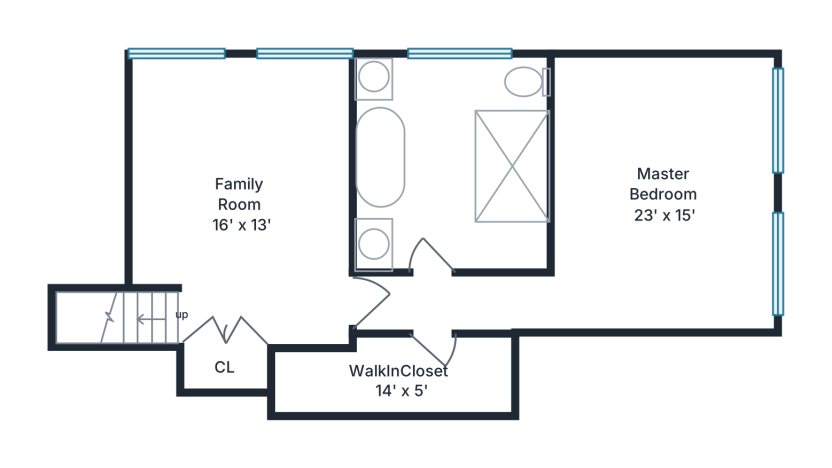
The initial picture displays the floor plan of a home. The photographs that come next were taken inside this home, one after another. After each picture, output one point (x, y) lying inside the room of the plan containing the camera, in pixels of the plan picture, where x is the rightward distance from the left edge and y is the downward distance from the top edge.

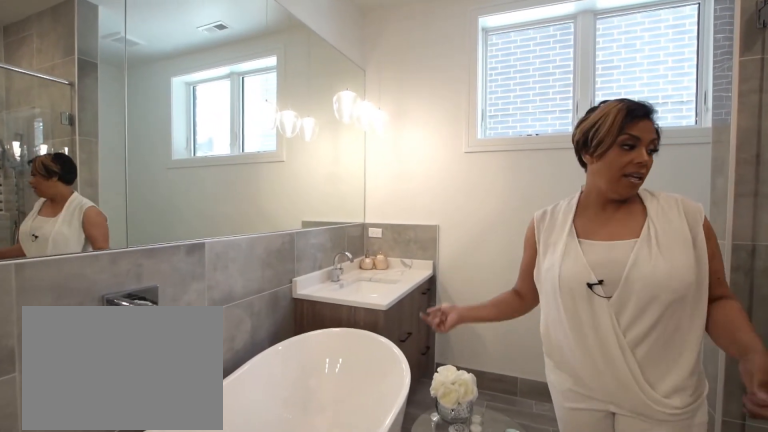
(452, 165)
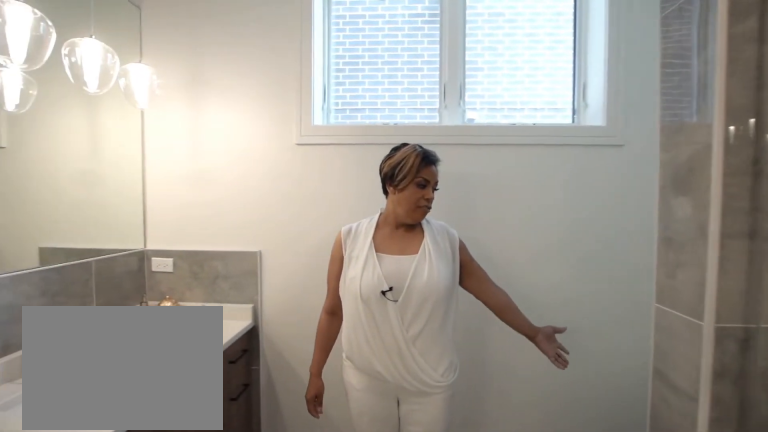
(452, 165)
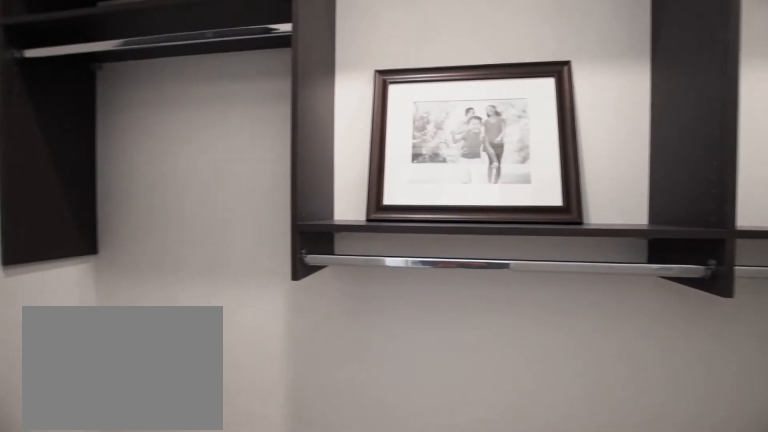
(396, 376)
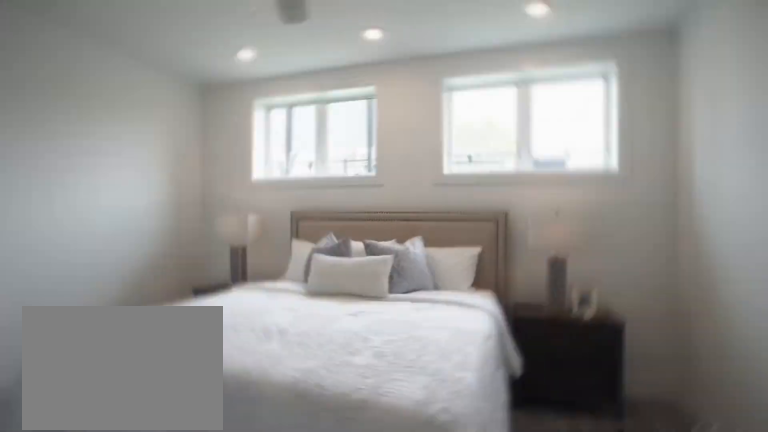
(666, 192)
